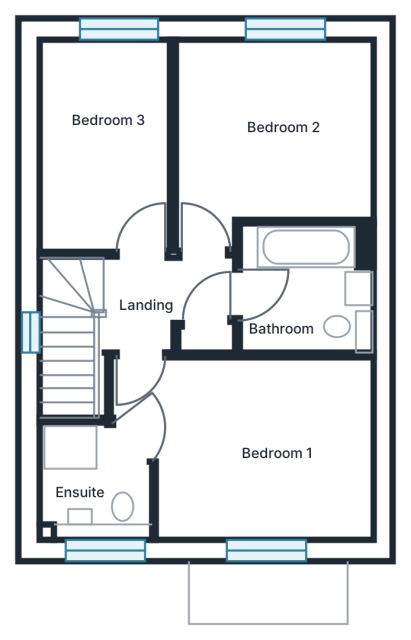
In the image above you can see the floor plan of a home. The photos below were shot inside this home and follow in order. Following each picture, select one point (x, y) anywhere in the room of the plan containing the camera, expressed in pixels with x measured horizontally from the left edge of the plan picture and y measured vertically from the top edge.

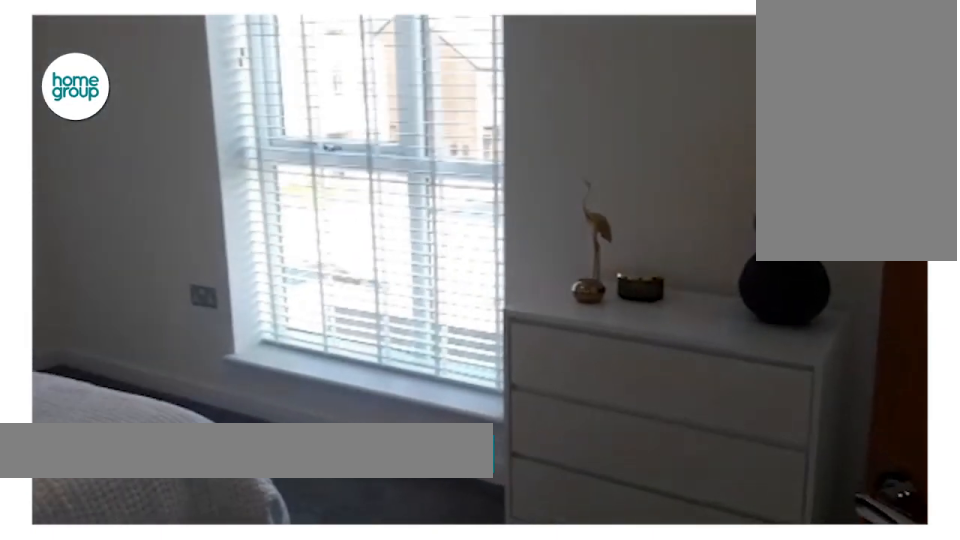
(248, 452)
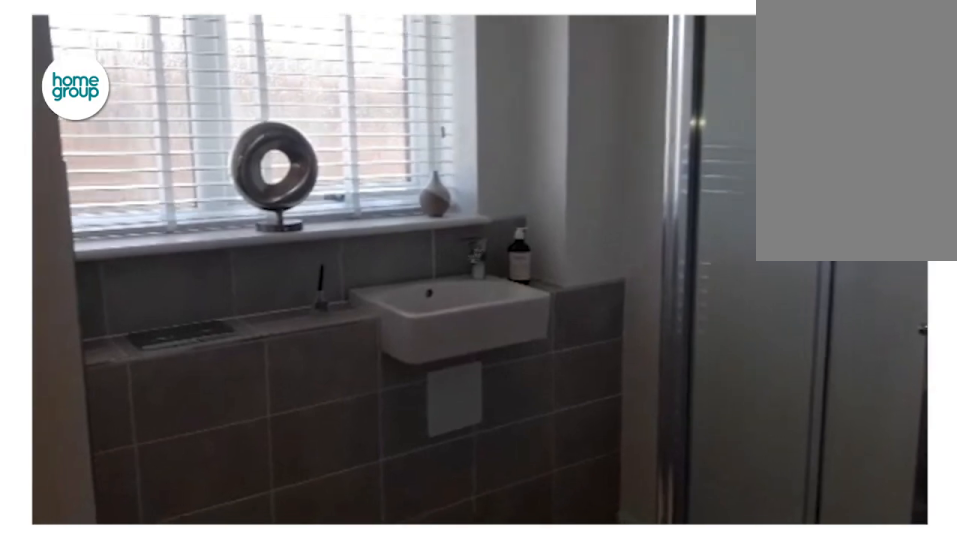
(95, 483)
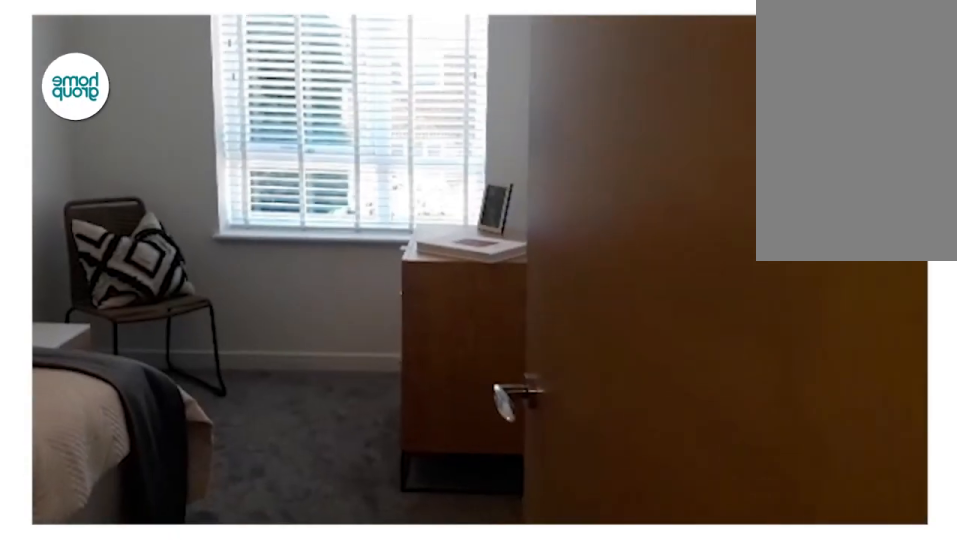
(106, 147)
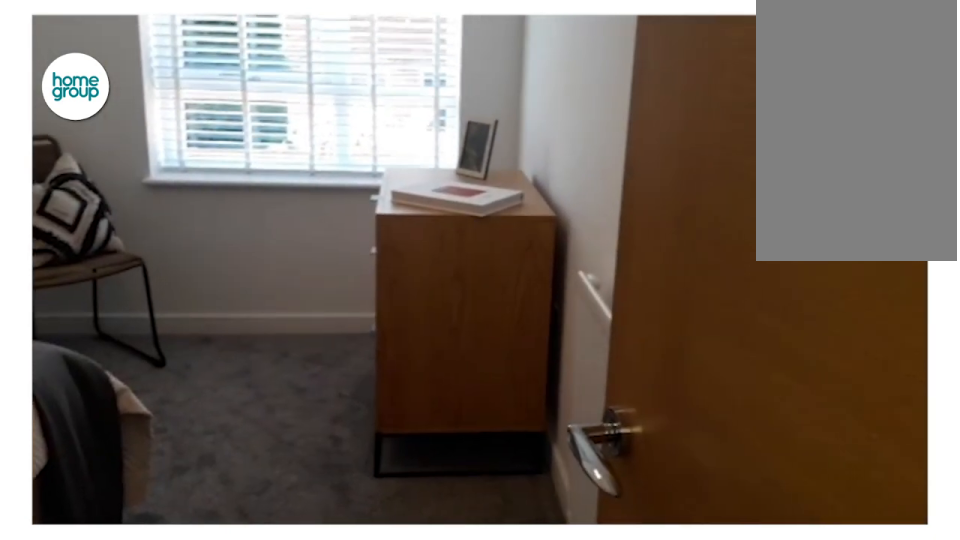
(106, 147)
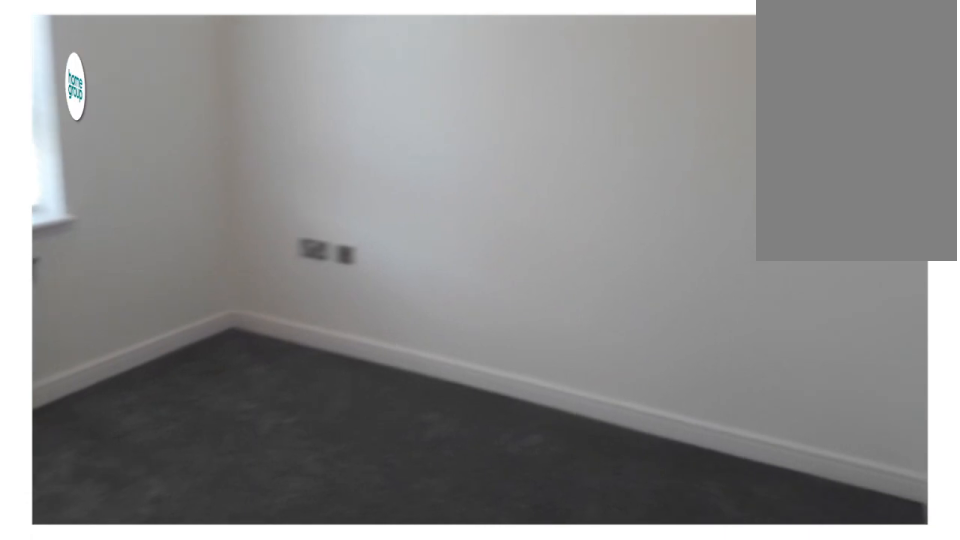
(271, 137)
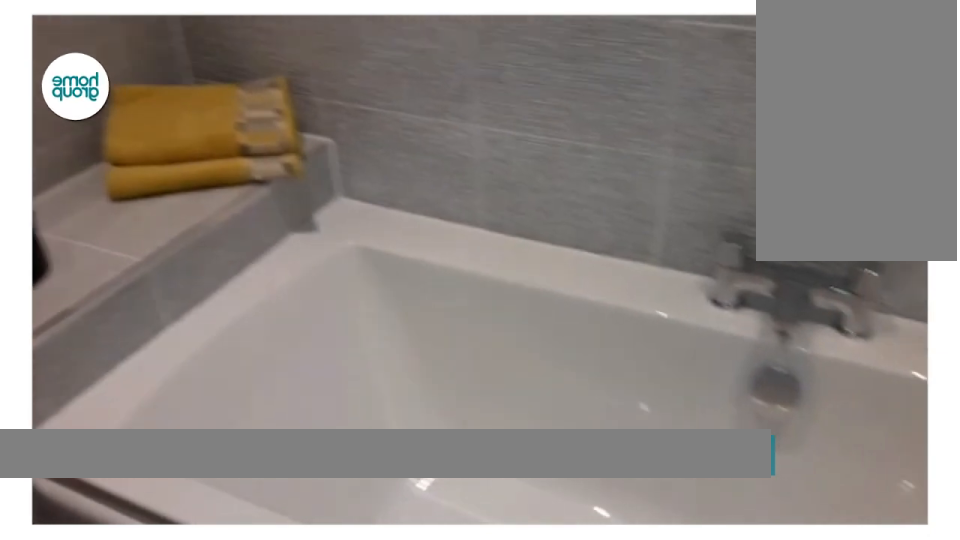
(302, 291)
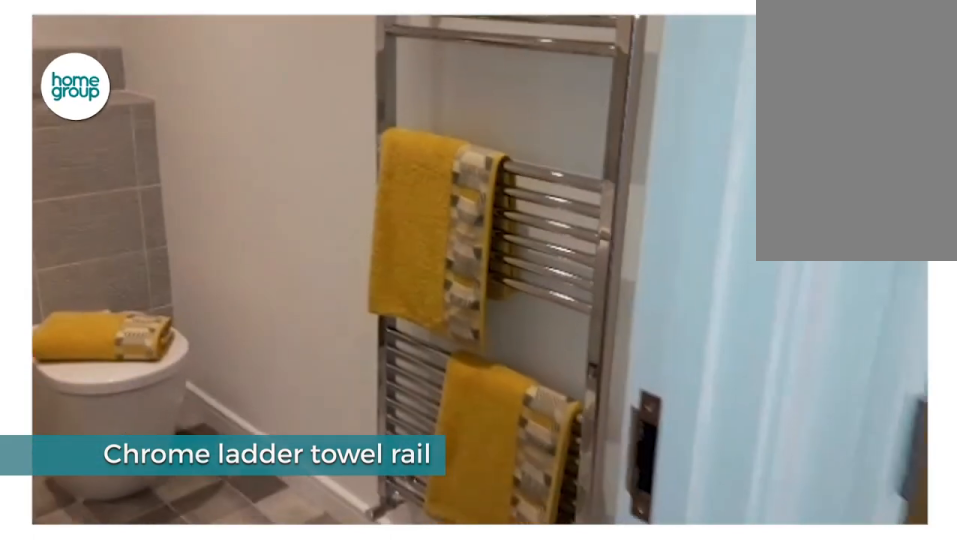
(302, 291)
